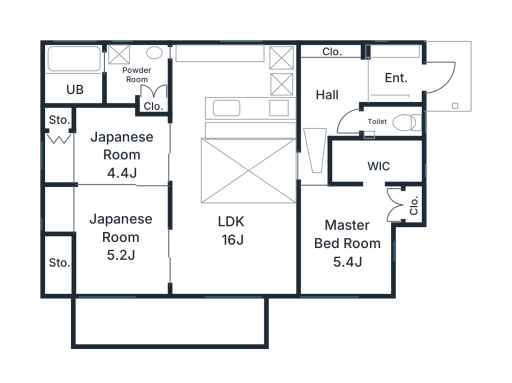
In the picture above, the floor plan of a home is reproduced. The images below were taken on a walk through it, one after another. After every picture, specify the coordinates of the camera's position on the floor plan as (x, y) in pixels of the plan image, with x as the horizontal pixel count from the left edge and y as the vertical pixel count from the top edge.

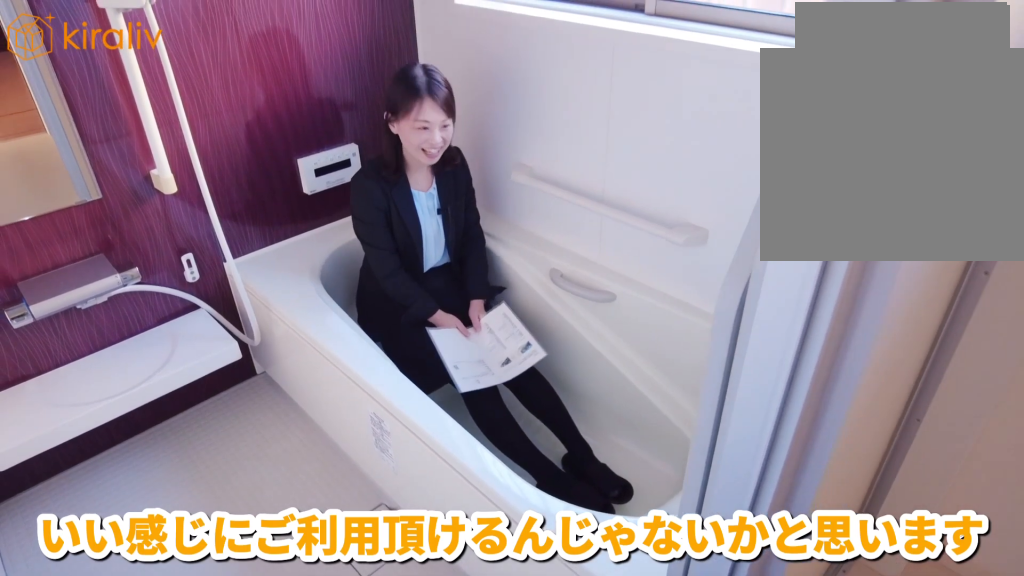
(78, 90)
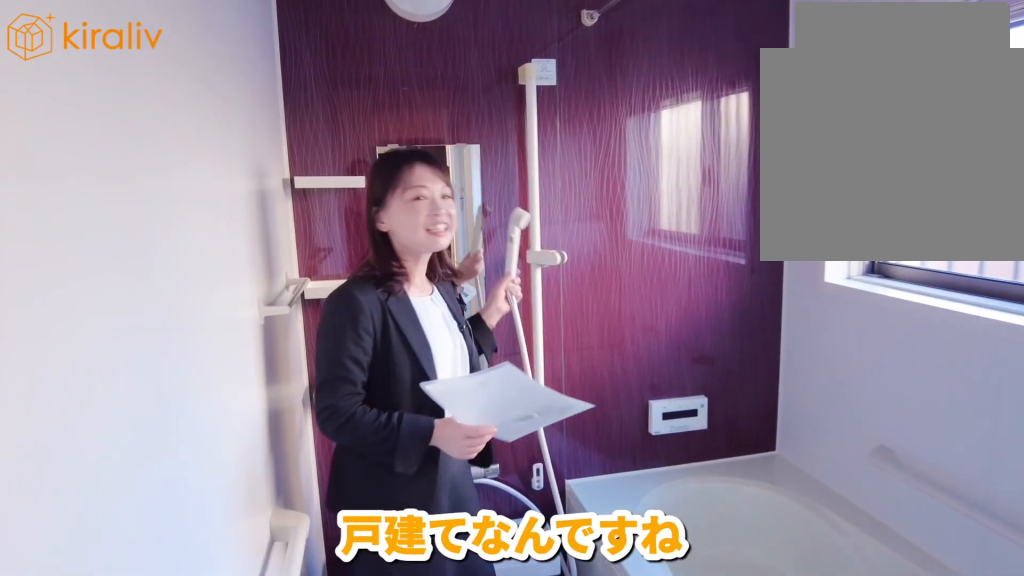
(78, 91)
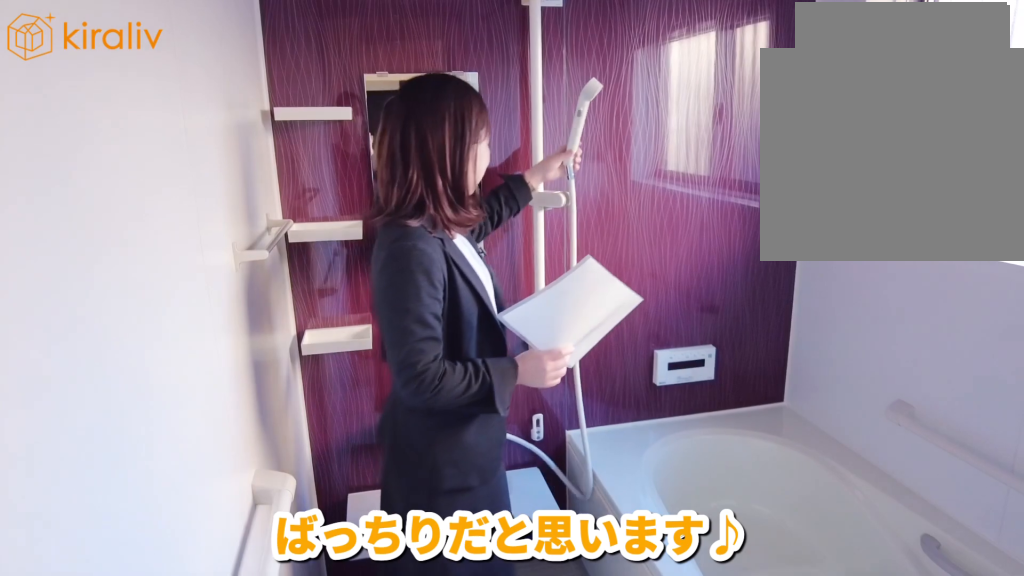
(78, 90)
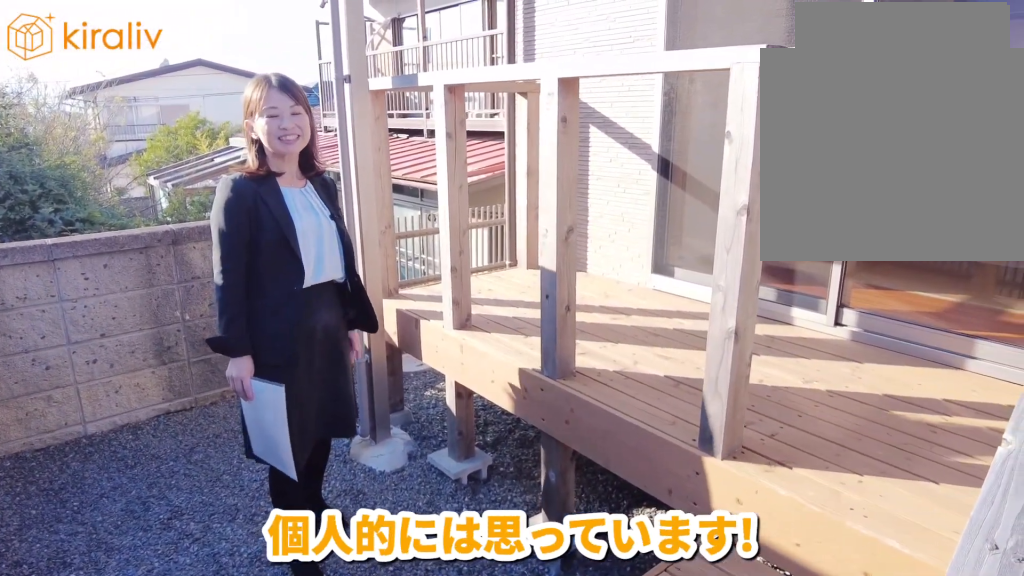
(99, 342)
